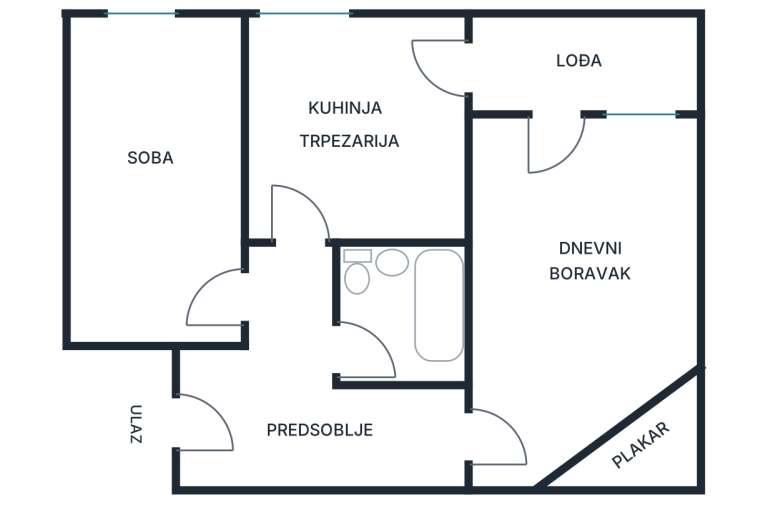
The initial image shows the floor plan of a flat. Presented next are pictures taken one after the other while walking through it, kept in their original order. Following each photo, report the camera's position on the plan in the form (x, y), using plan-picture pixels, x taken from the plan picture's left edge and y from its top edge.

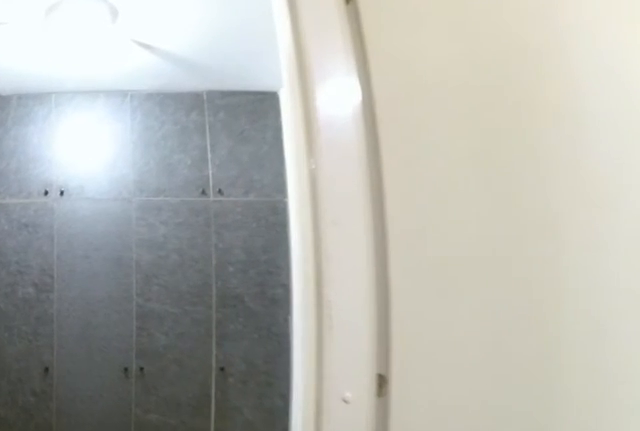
(290, 264)
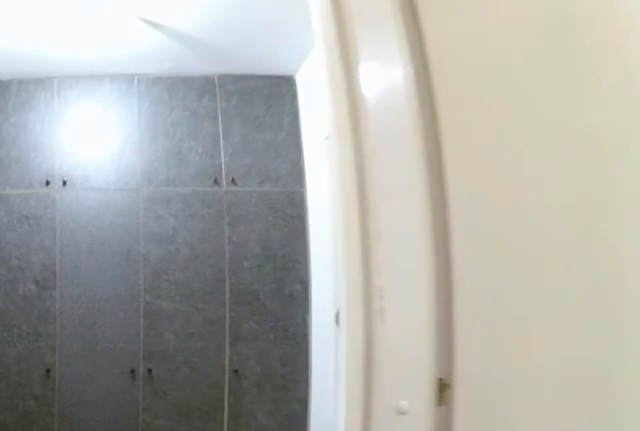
(291, 279)
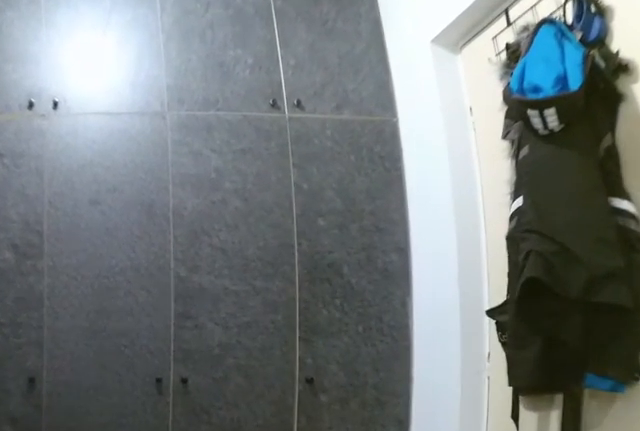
(299, 336)
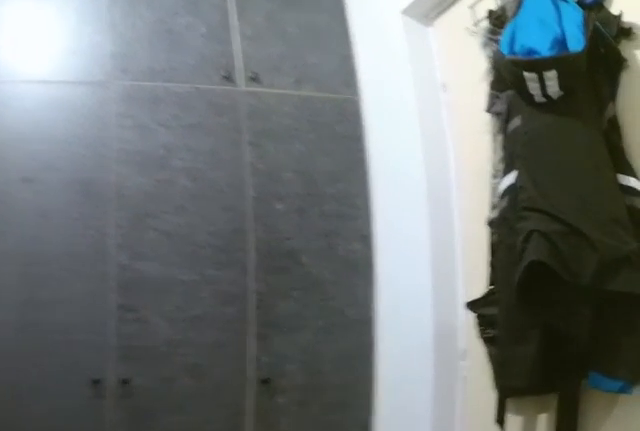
(298, 350)
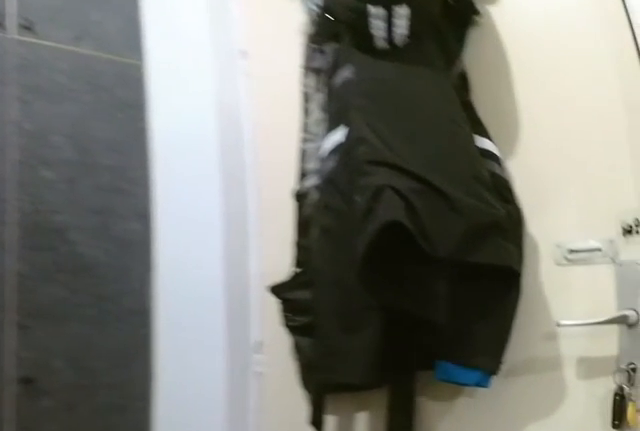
(294, 381)
